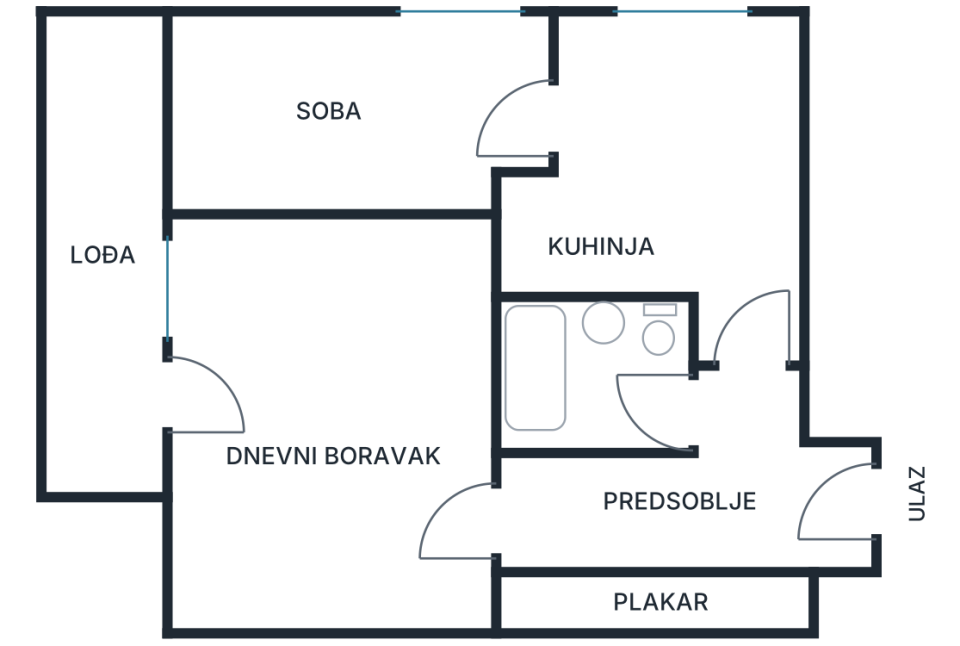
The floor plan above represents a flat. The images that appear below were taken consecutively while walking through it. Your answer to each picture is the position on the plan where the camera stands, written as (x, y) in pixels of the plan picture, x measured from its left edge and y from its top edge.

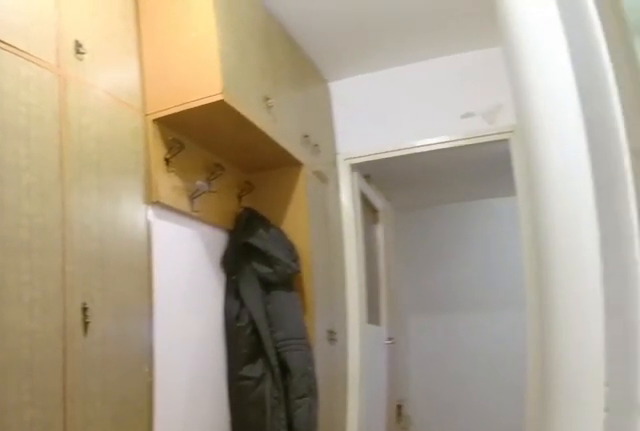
(783, 477)
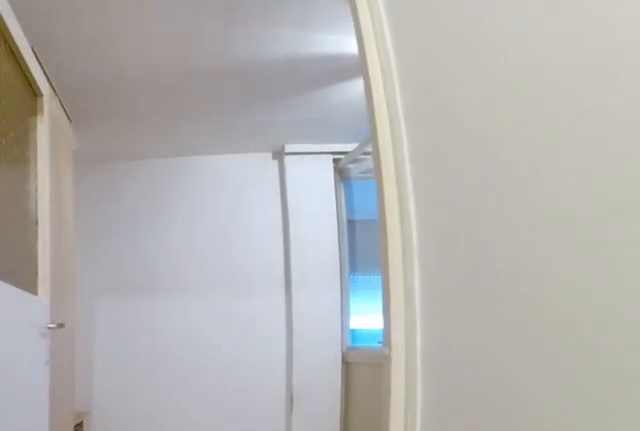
(589, 510)
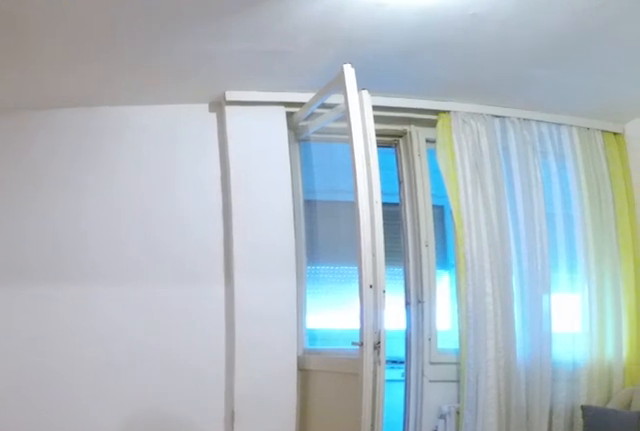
(496, 509)
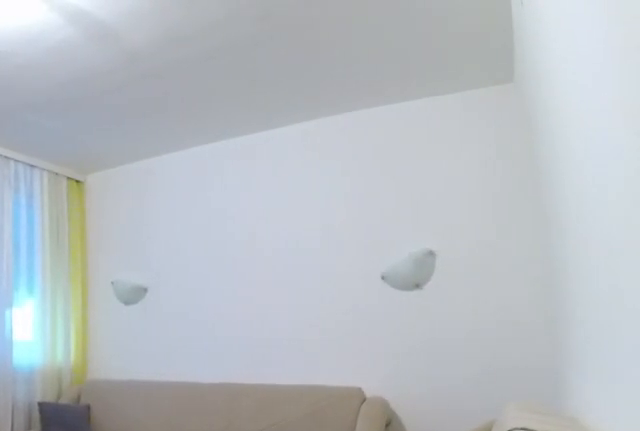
(467, 526)
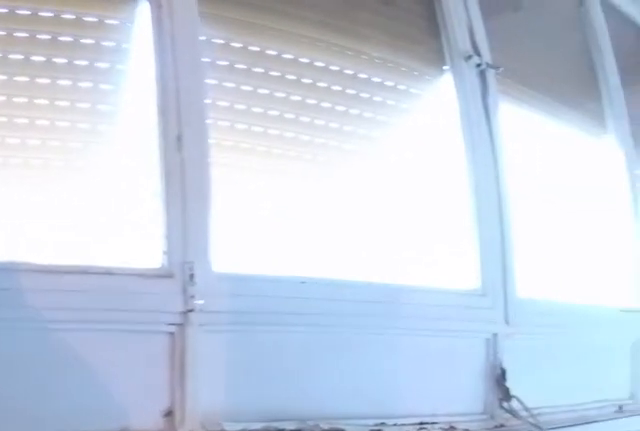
(145, 419)
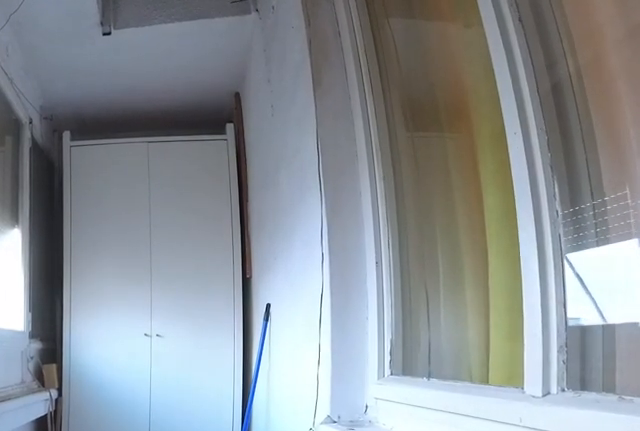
(93, 359)
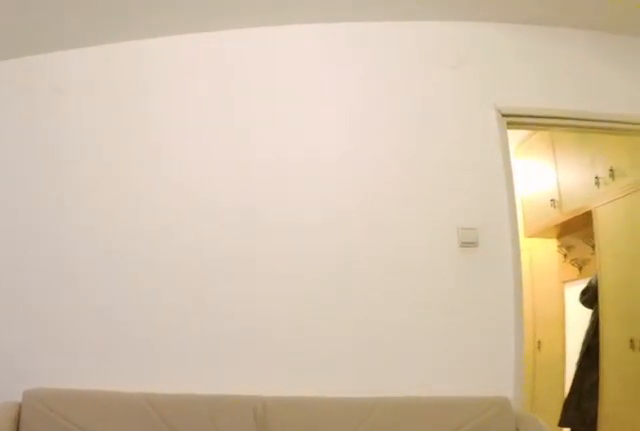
(218, 385)
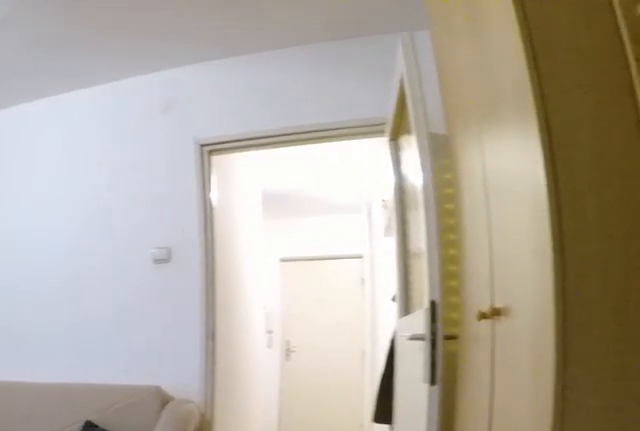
(296, 565)
